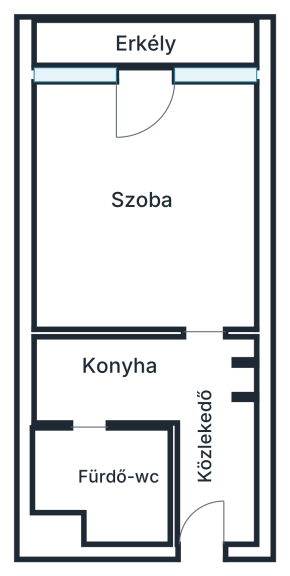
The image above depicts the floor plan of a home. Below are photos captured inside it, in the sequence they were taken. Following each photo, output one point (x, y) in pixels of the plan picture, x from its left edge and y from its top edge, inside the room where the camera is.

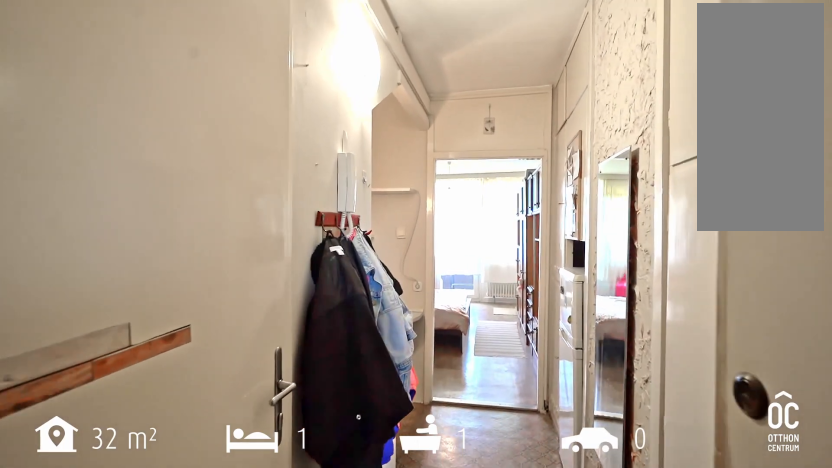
(209, 448)
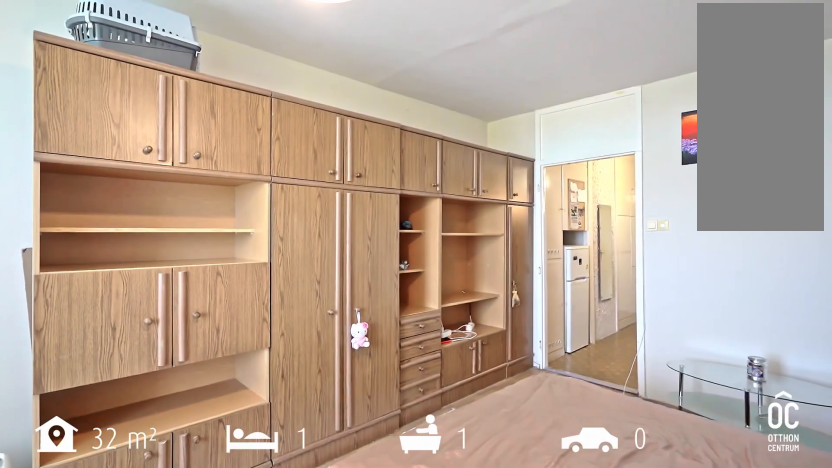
(150, 196)
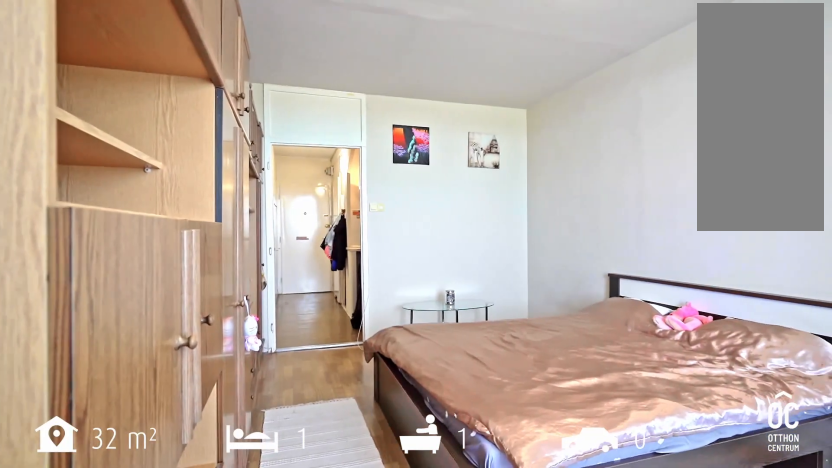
(150, 196)
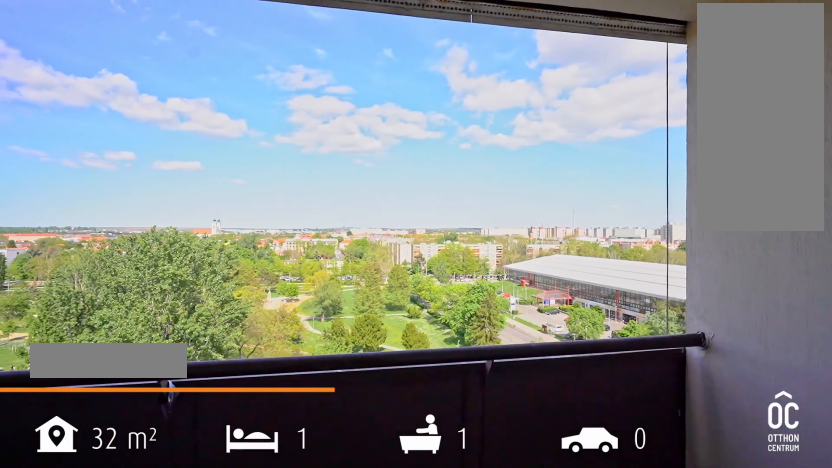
(146, 45)
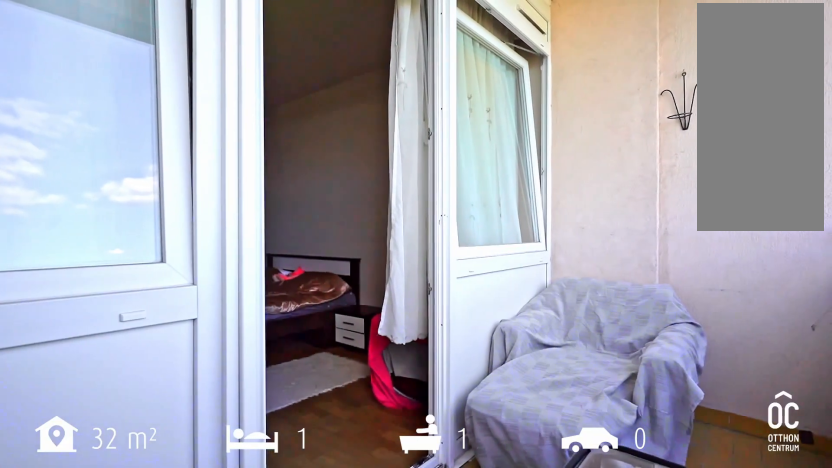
(146, 45)
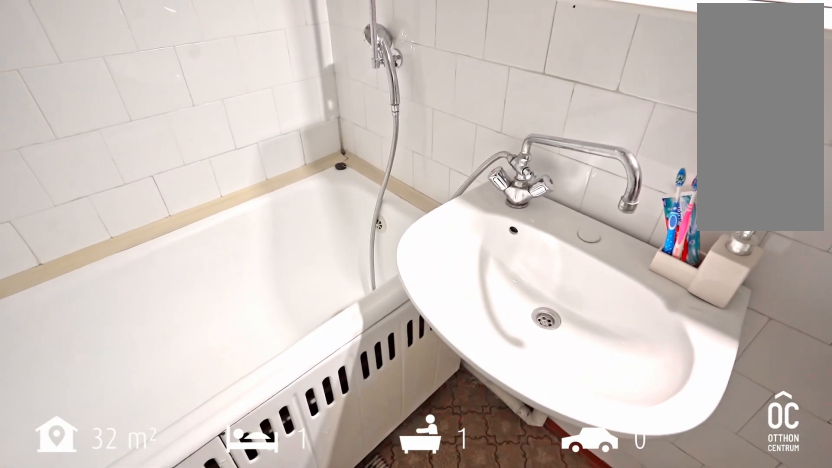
(105, 489)
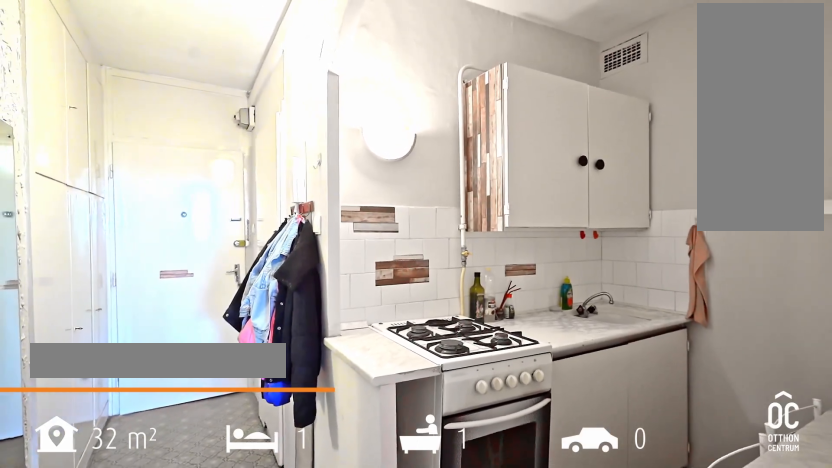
(120, 379)
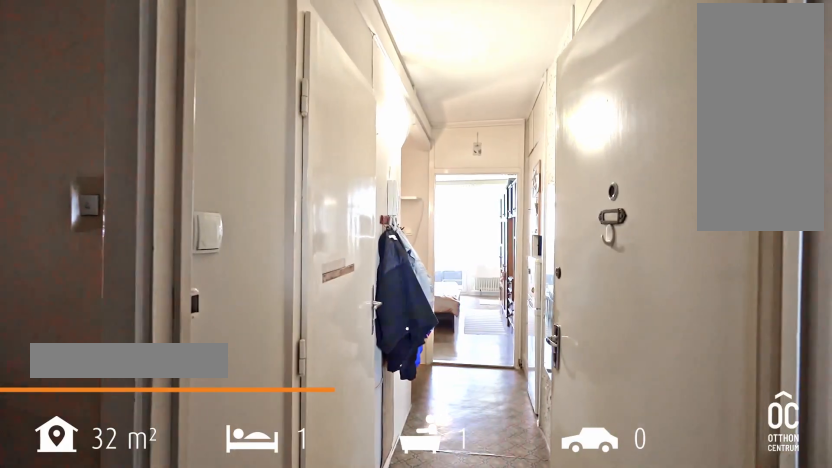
(209, 448)
